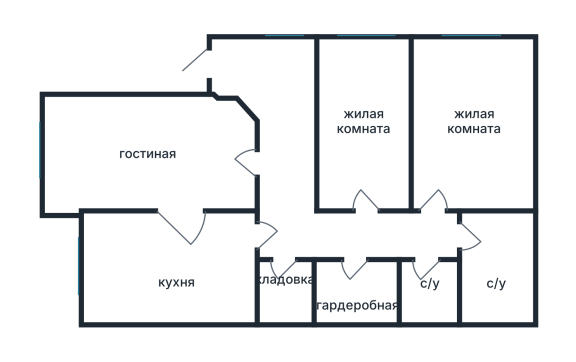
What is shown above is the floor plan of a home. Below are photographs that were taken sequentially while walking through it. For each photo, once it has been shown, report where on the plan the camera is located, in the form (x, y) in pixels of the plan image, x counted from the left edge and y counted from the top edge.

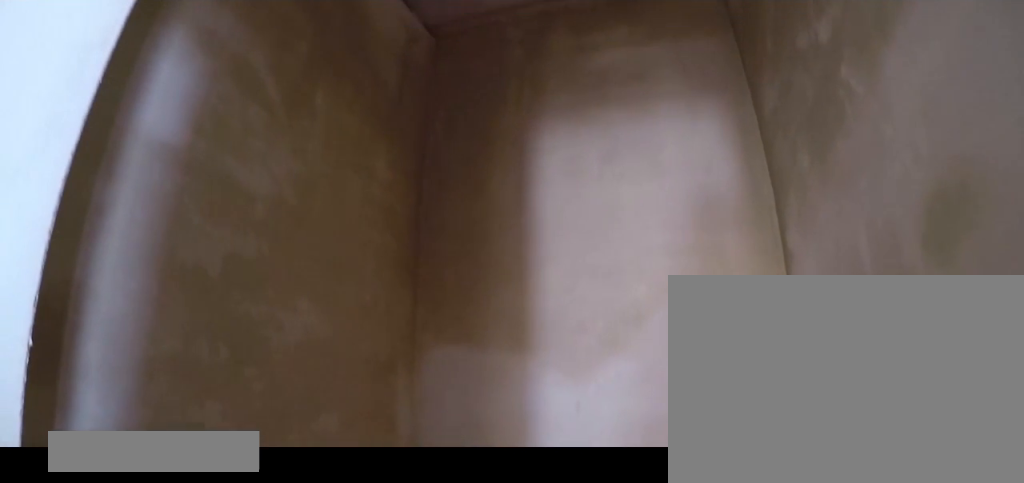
(283, 277)
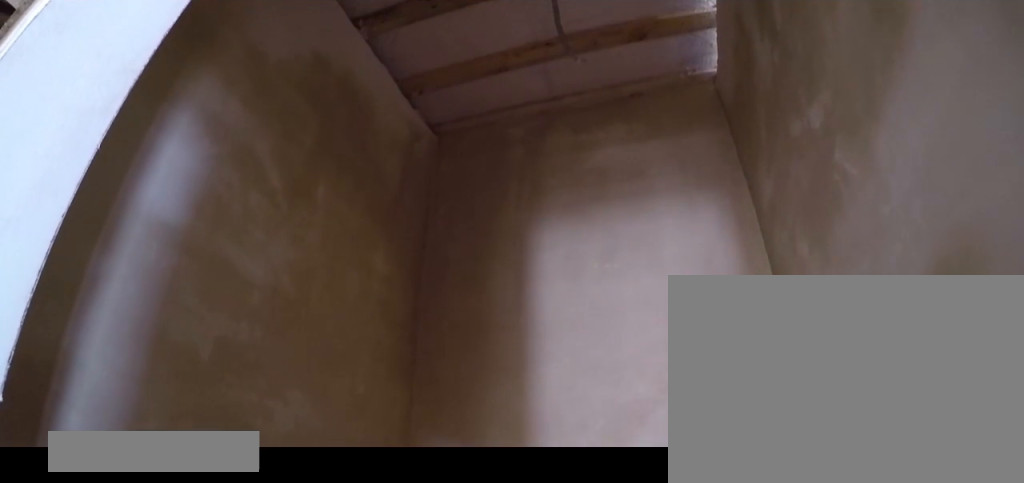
(285, 254)
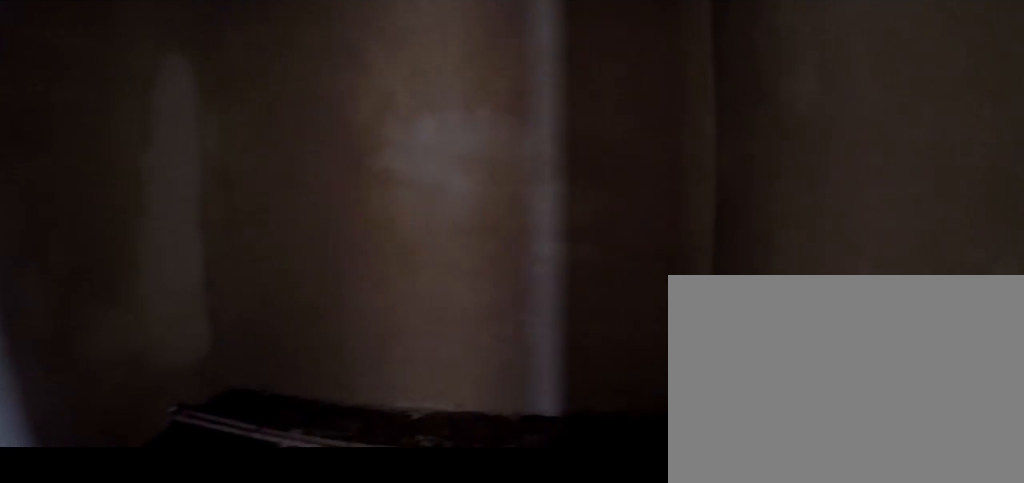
(355, 253)
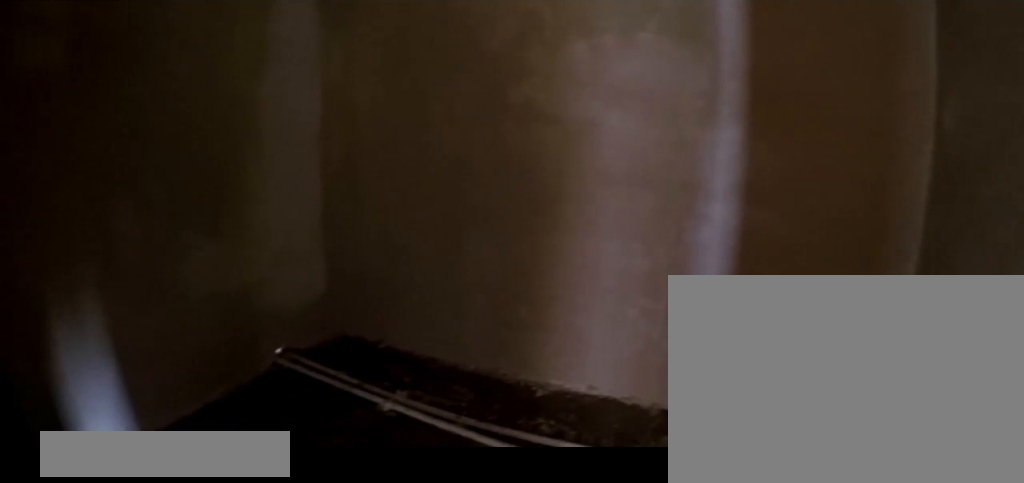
(355, 253)
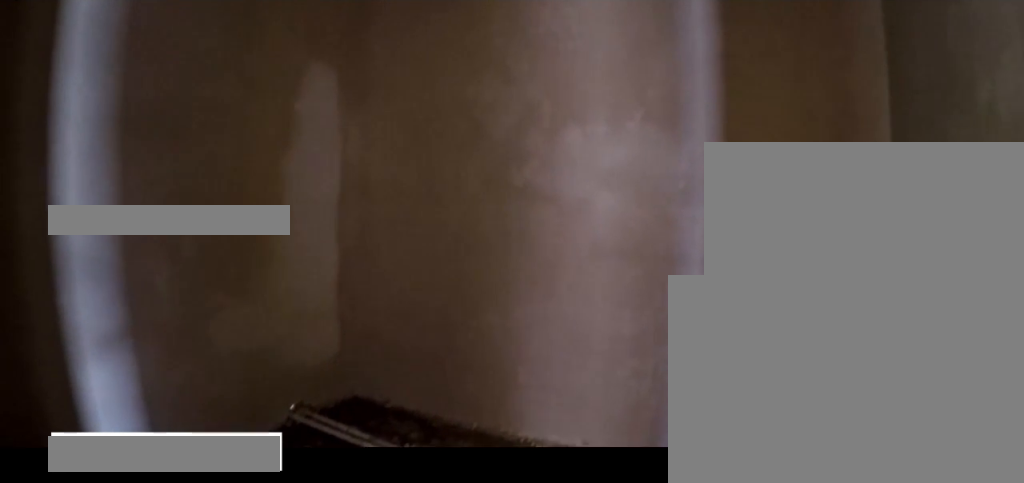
(355, 254)
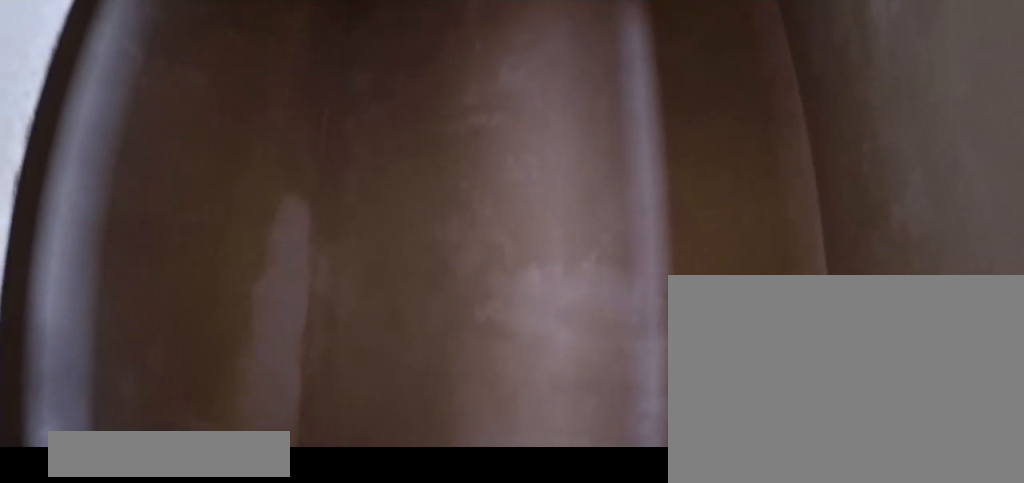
(355, 254)
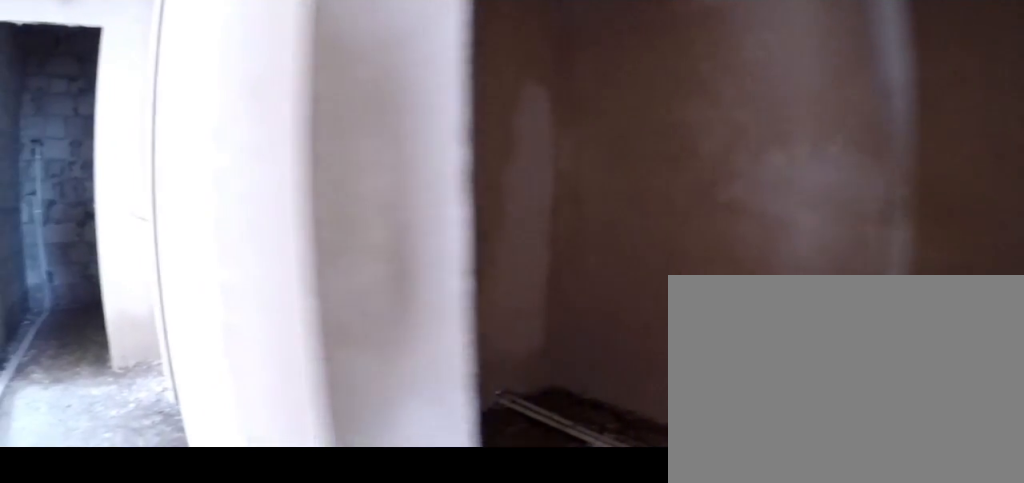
(356, 254)
